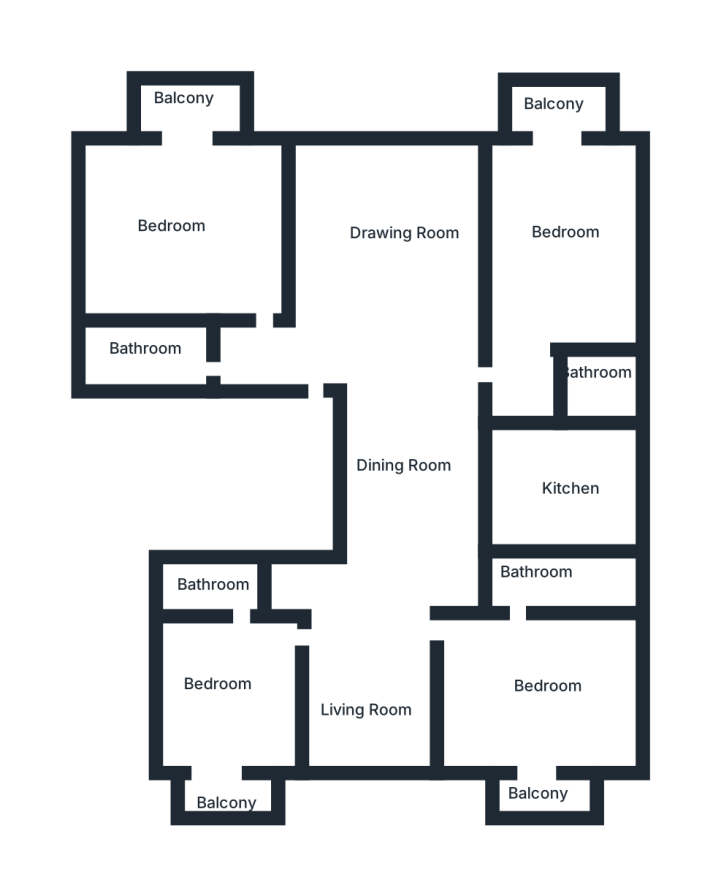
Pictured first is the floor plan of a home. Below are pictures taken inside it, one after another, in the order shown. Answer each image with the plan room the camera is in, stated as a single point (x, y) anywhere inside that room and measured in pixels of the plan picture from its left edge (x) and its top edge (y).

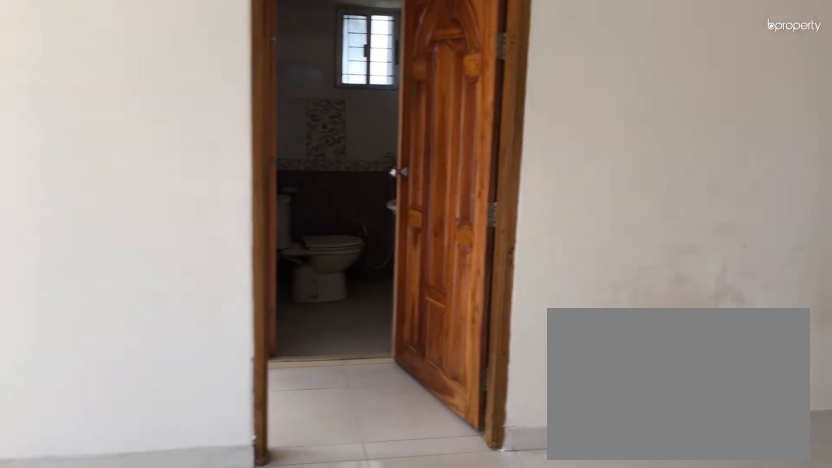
(406, 472)
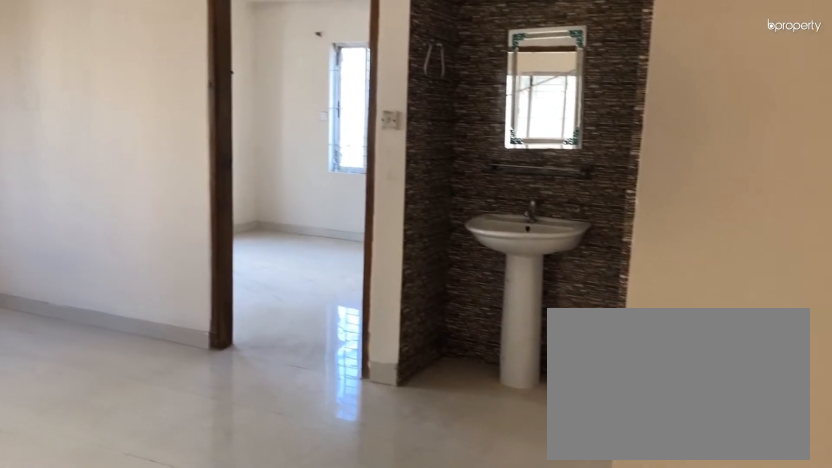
(384, 615)
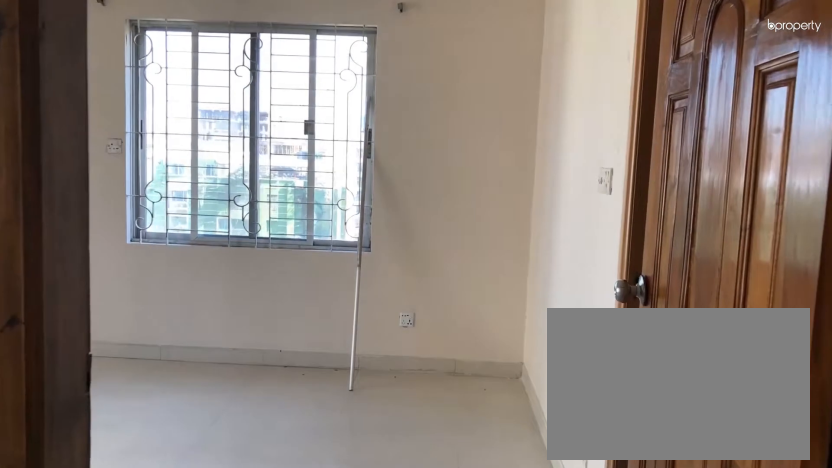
(384, 615)
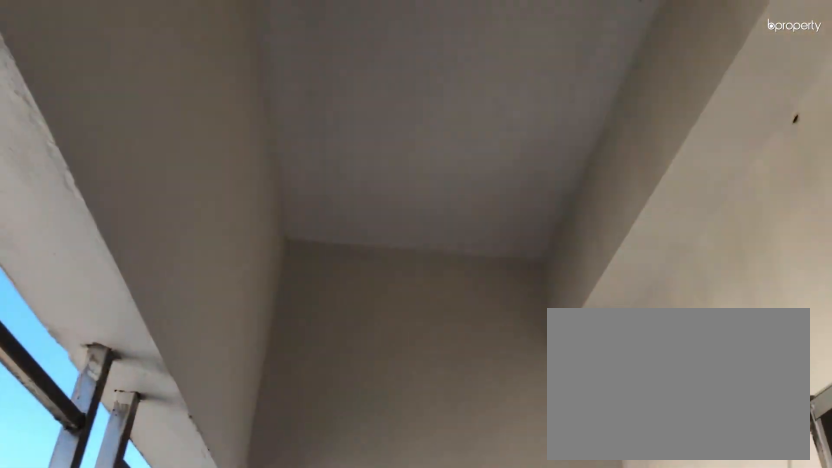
(230, 787)
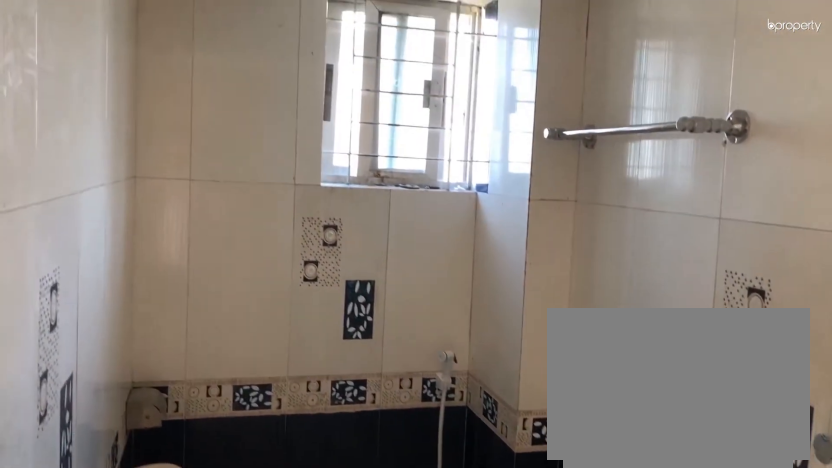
(214, 584)
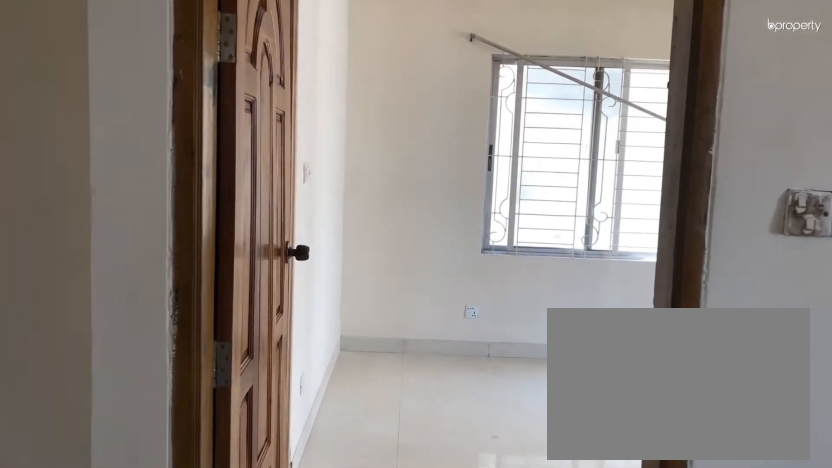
(432, 634)
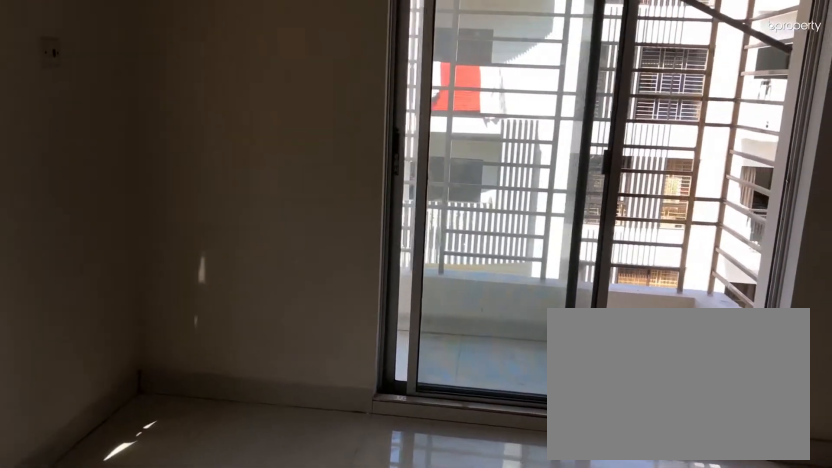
(536, 677)
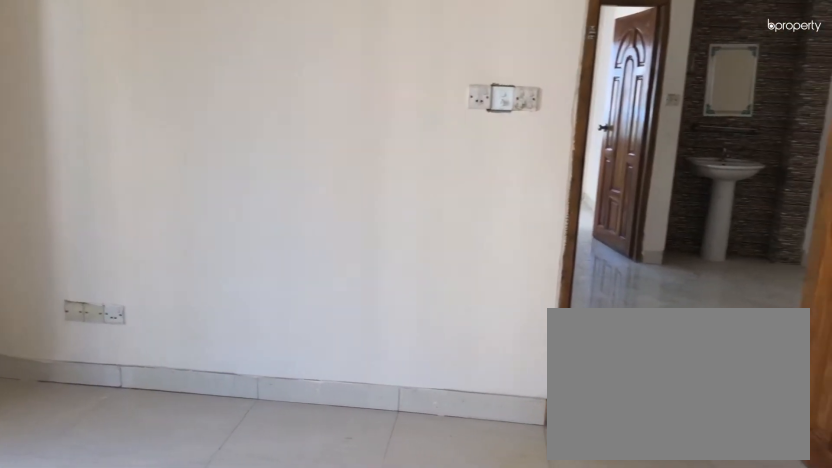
(536, 677)
